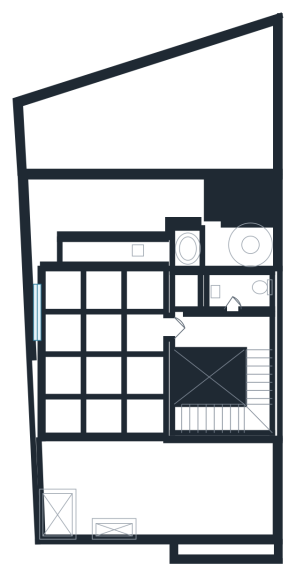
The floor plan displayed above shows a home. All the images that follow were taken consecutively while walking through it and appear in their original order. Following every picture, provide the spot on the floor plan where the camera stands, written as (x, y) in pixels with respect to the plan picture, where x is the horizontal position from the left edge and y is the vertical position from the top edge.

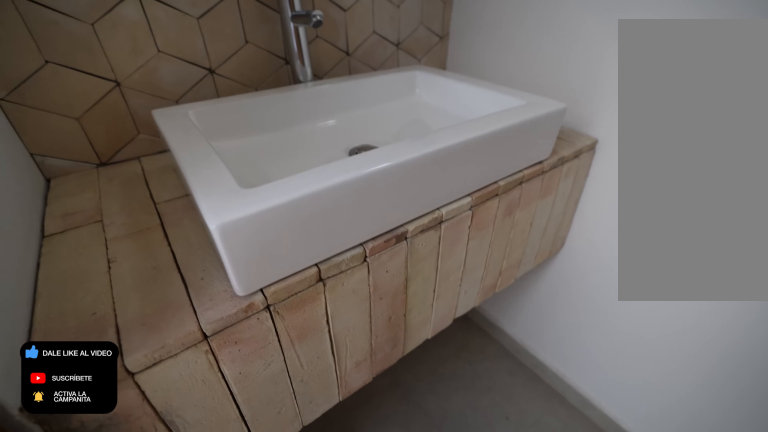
(230, 296)
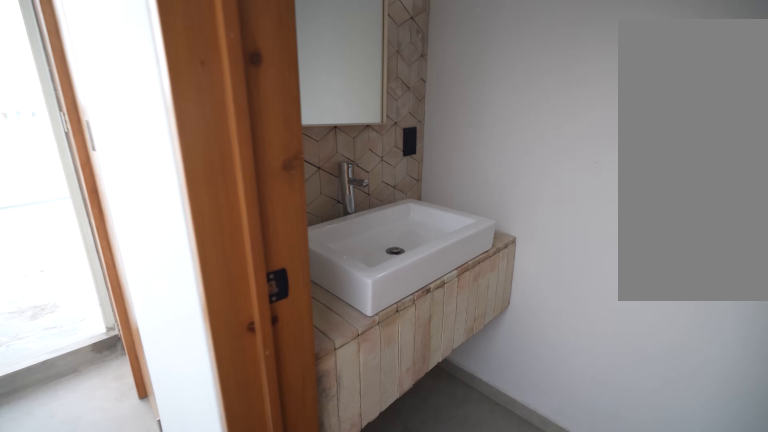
(229, 309)
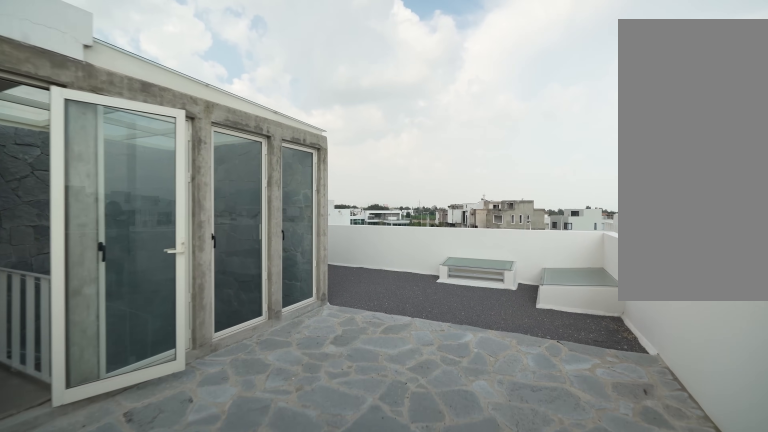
(54, 303)
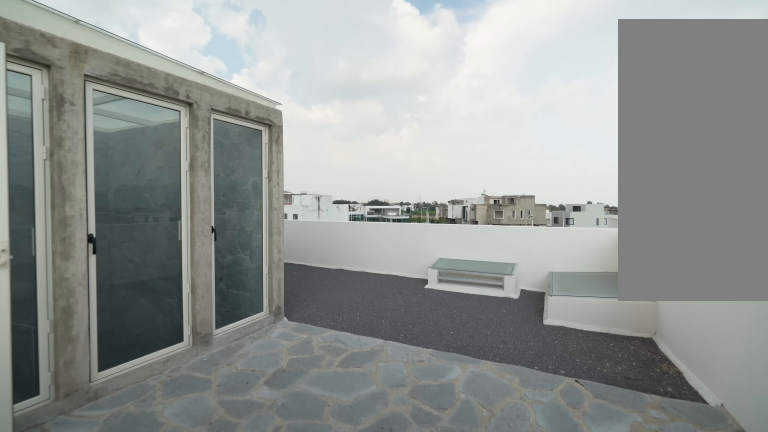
(52, 329)
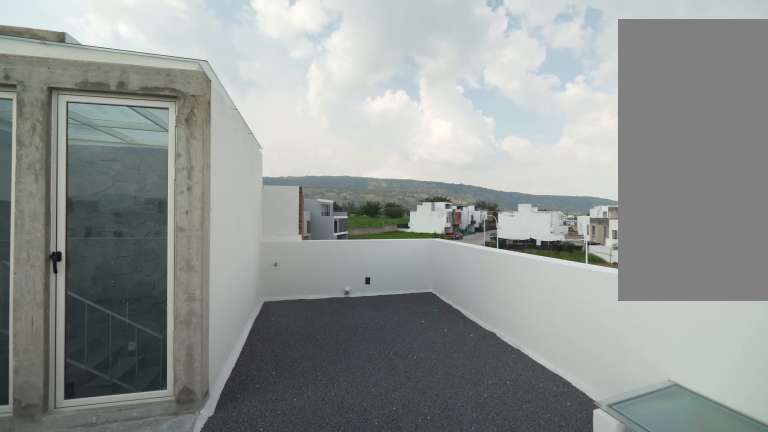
(47, 447)
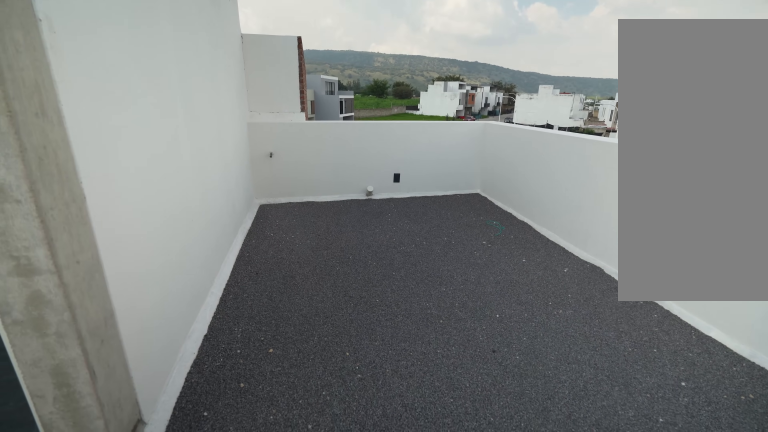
(113, 446)
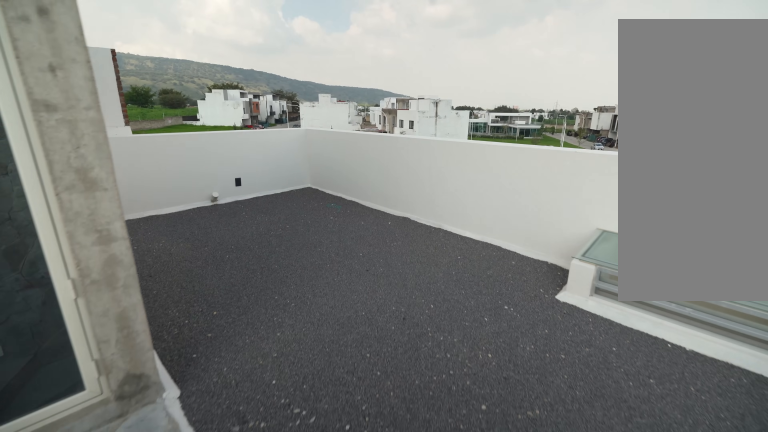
(163, 448)
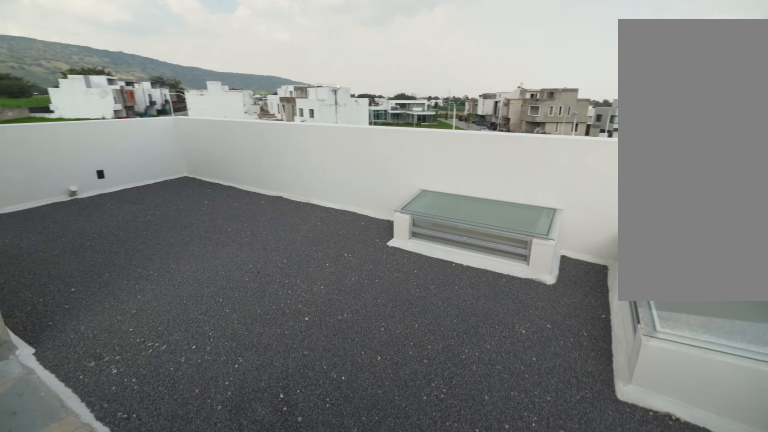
(57, 426)
